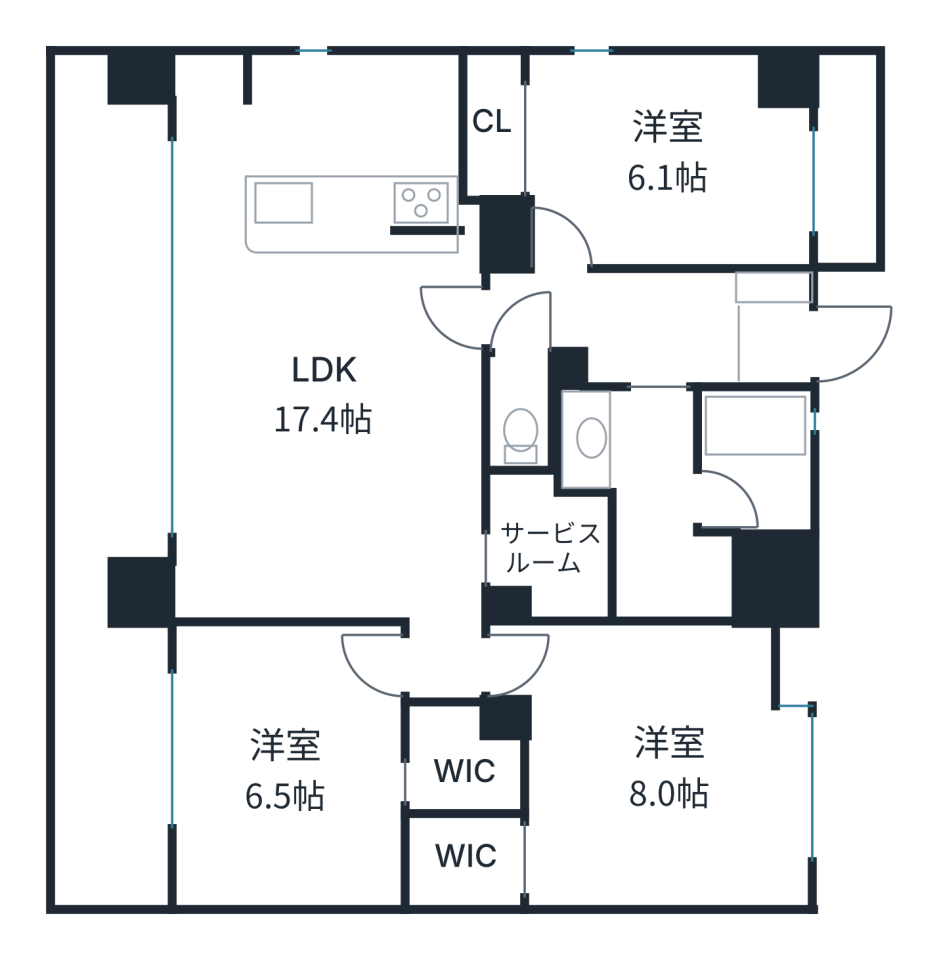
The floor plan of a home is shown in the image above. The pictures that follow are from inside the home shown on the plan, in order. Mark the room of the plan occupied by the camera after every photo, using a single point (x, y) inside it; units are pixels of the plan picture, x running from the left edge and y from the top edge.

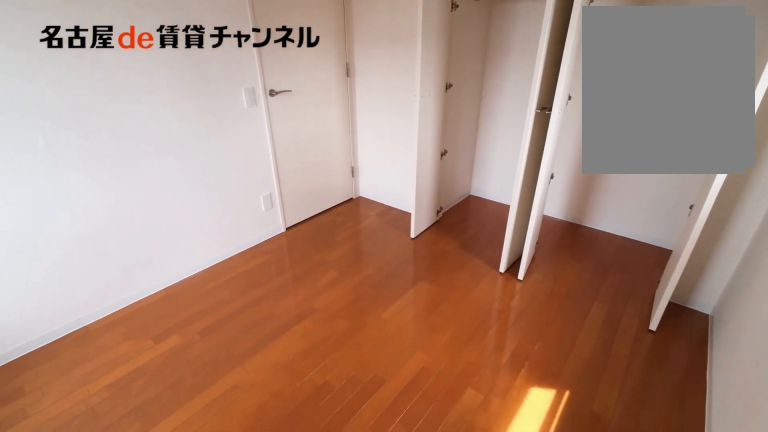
(636, 159)
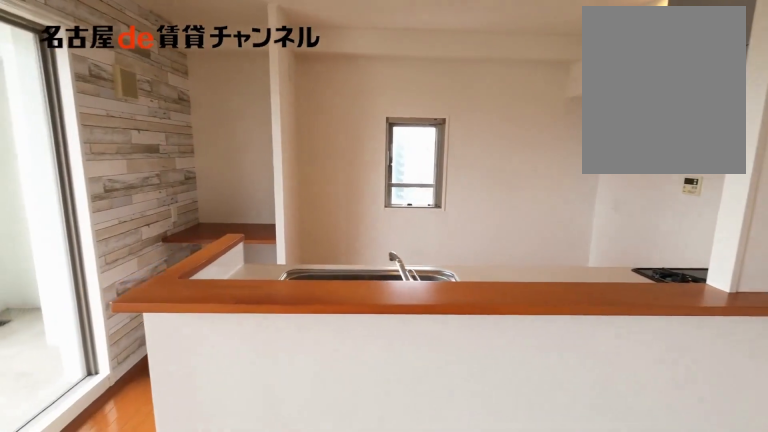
(323, 336)
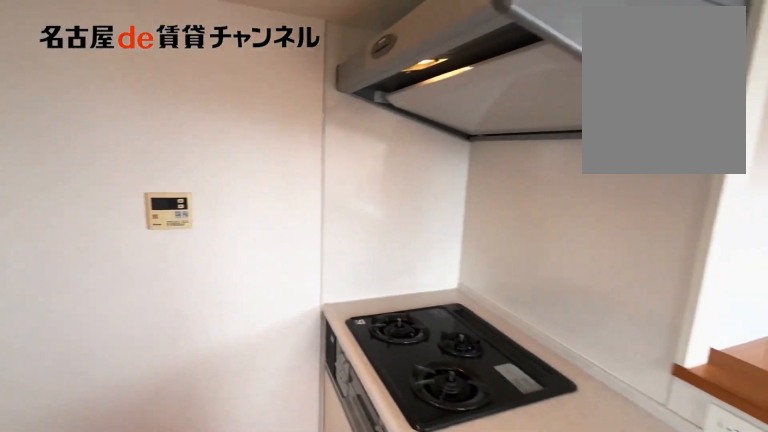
(323, 336)
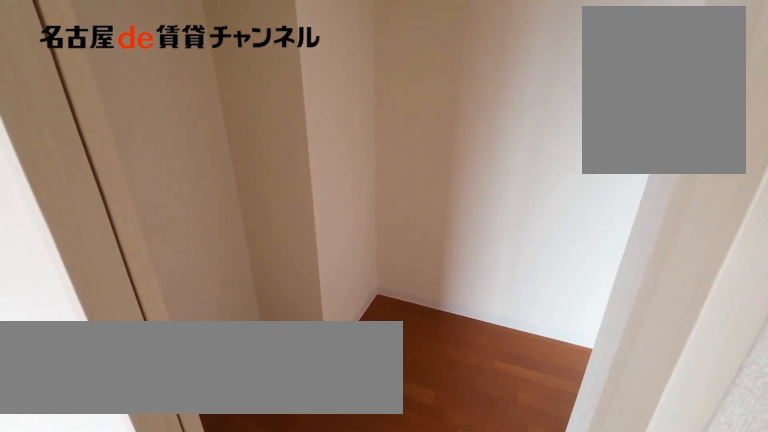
(547, 547)
